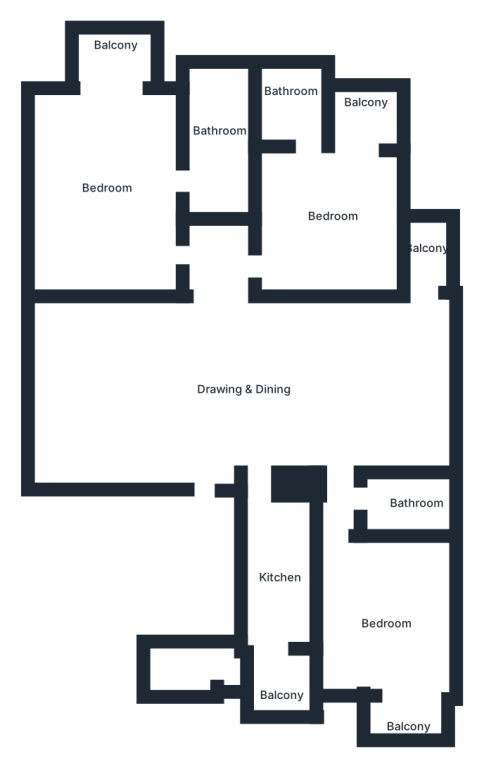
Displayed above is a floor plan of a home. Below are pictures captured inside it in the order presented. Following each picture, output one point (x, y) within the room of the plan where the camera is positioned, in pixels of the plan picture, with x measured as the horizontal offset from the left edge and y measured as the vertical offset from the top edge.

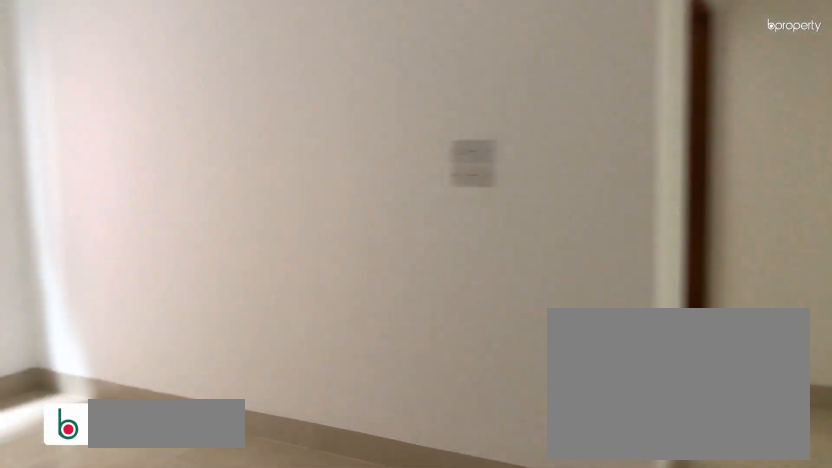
(173, 400)
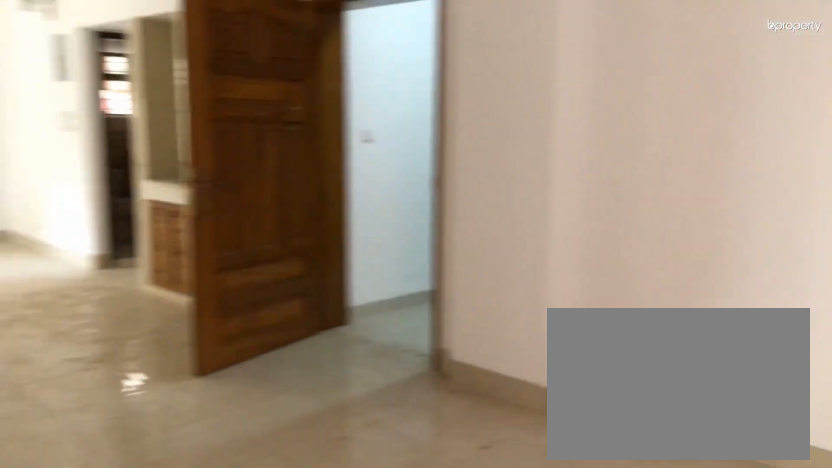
(110, 389)
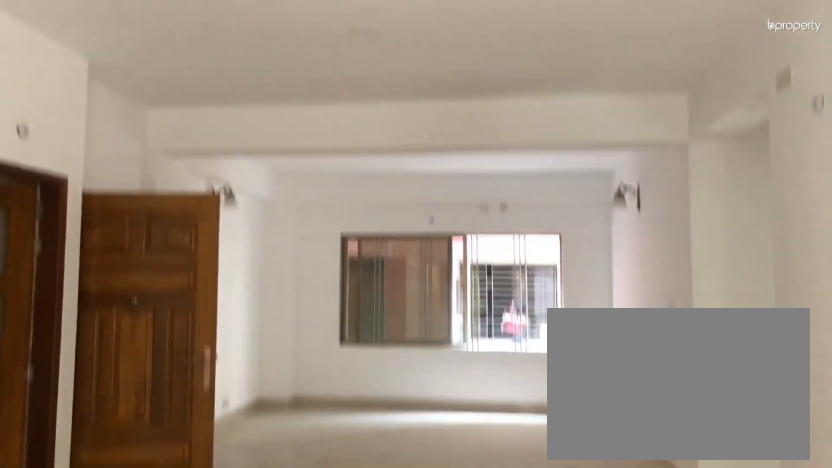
(275, 388)
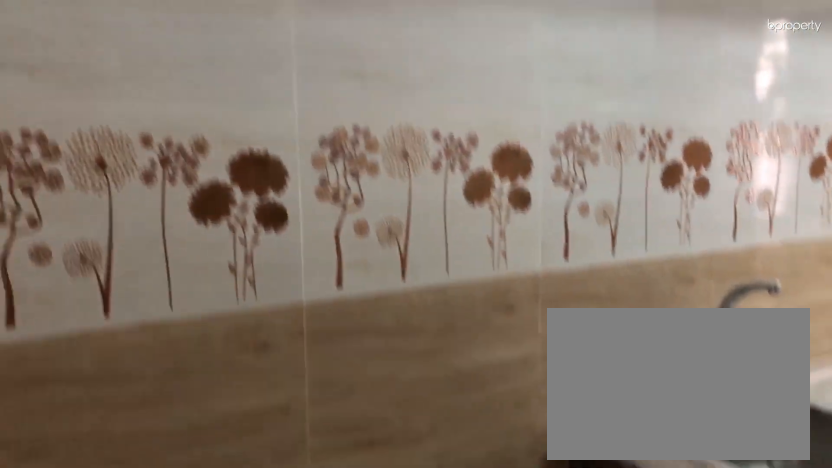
(277, 582)
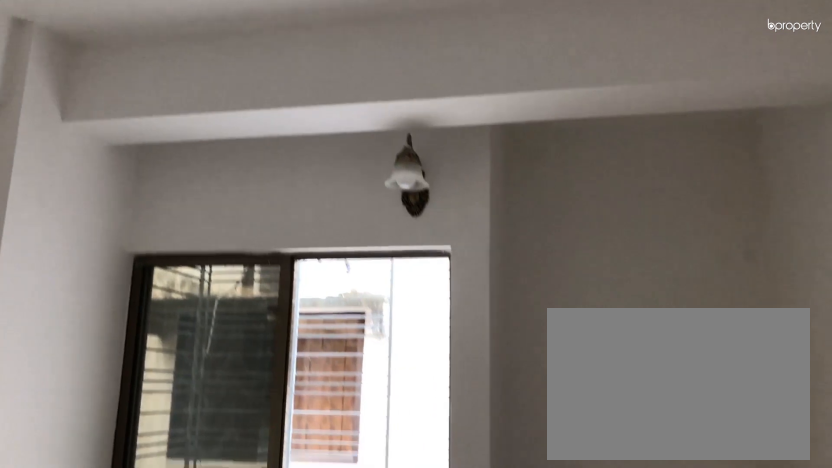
(393, 626)
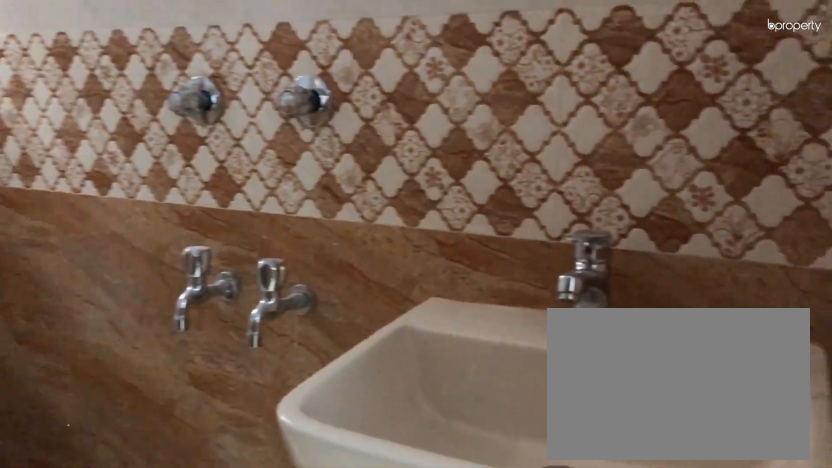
(399, 498)
